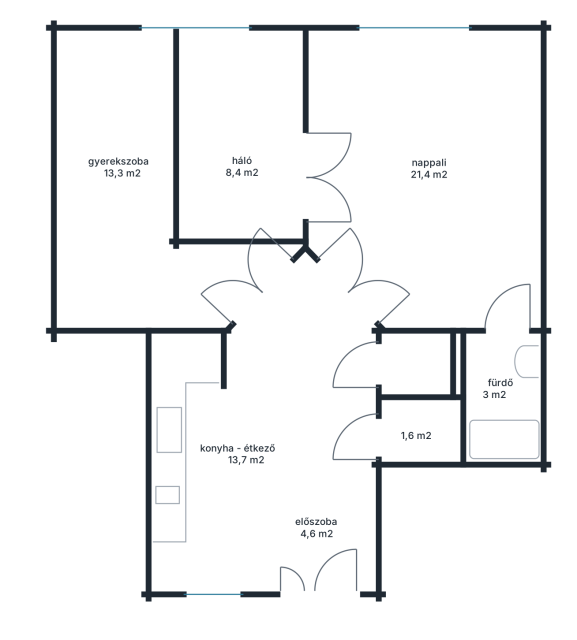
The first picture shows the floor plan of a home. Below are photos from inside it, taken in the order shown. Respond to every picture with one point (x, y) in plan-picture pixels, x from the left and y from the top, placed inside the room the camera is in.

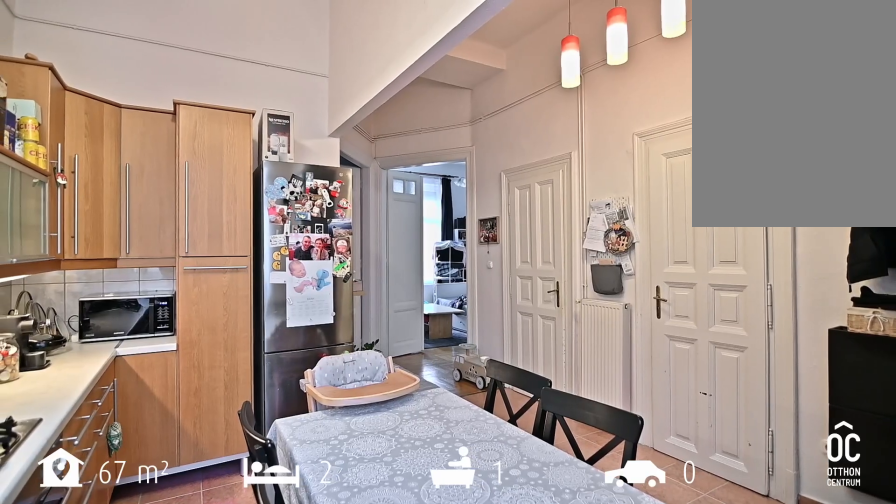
(259, 480)
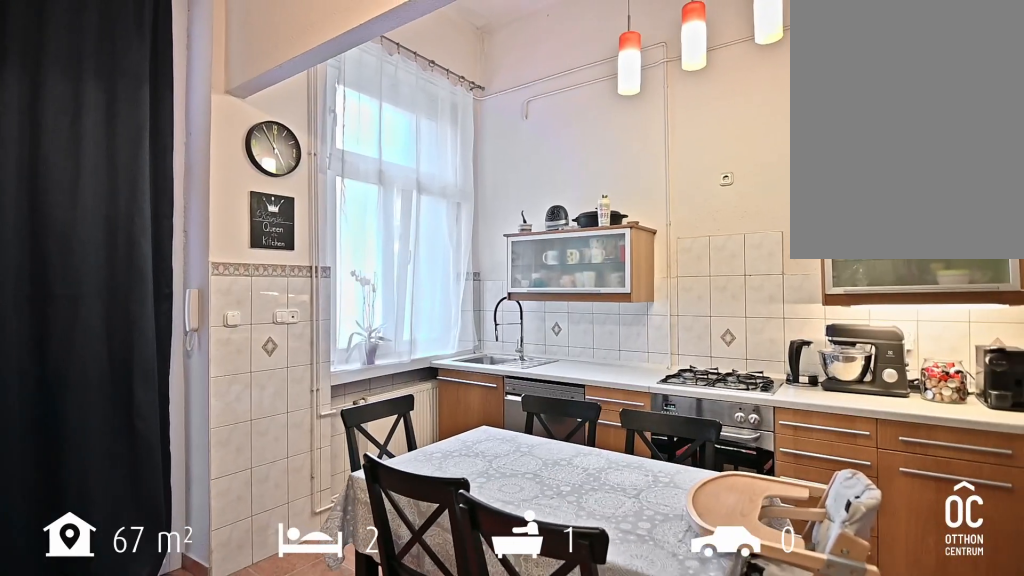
(259, 480)
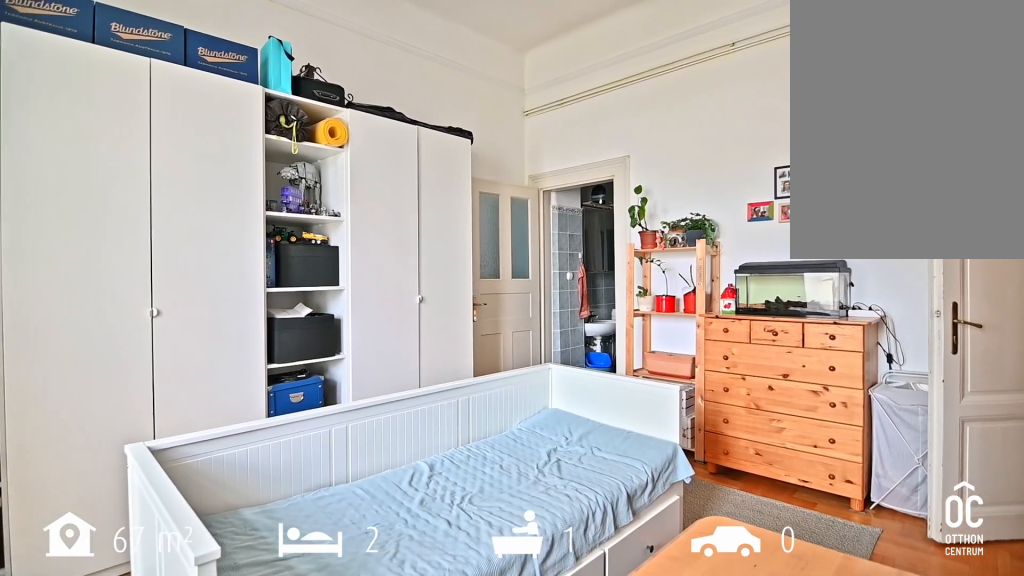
(429, 182)
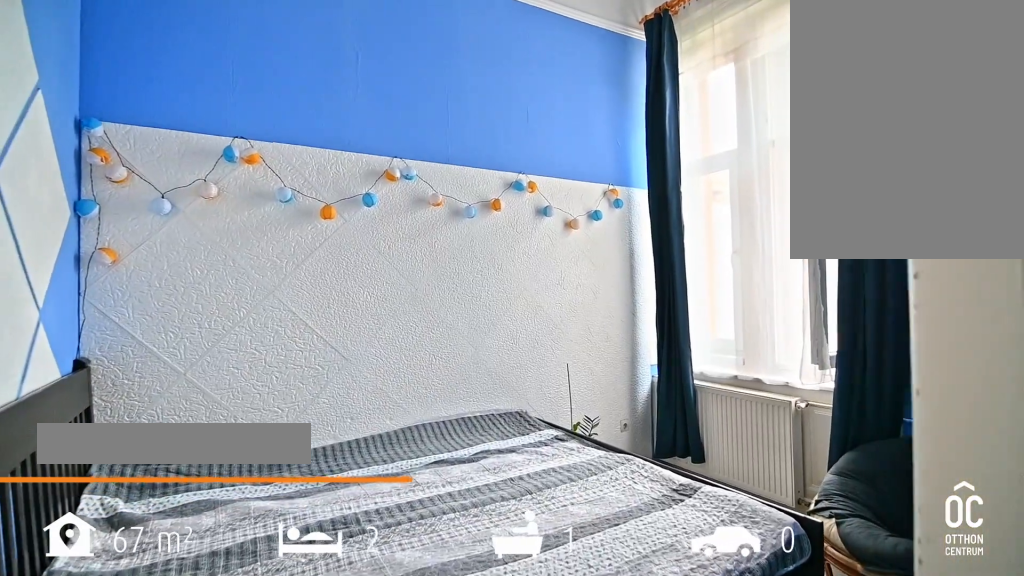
(242, 145)
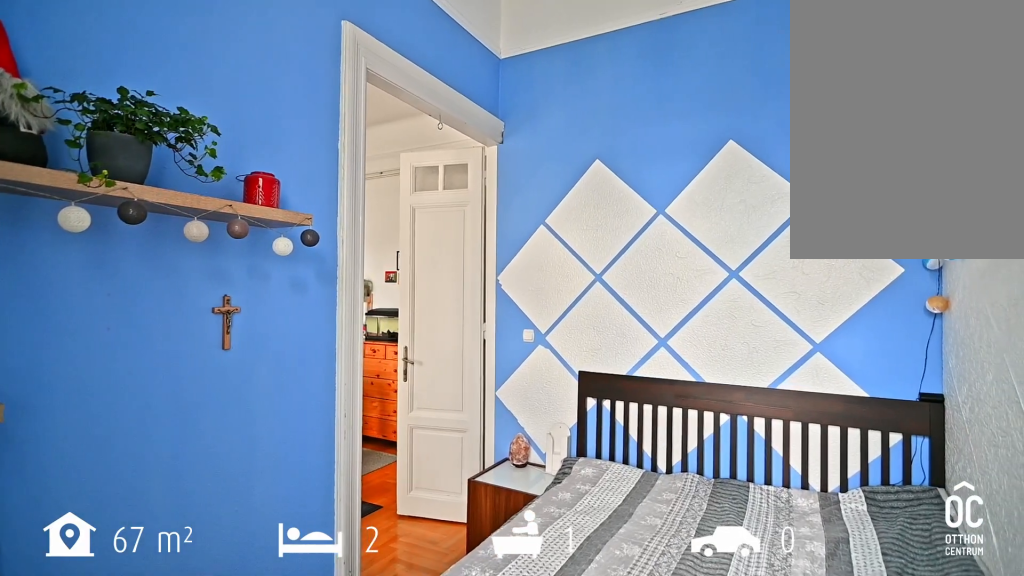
(242, 145)
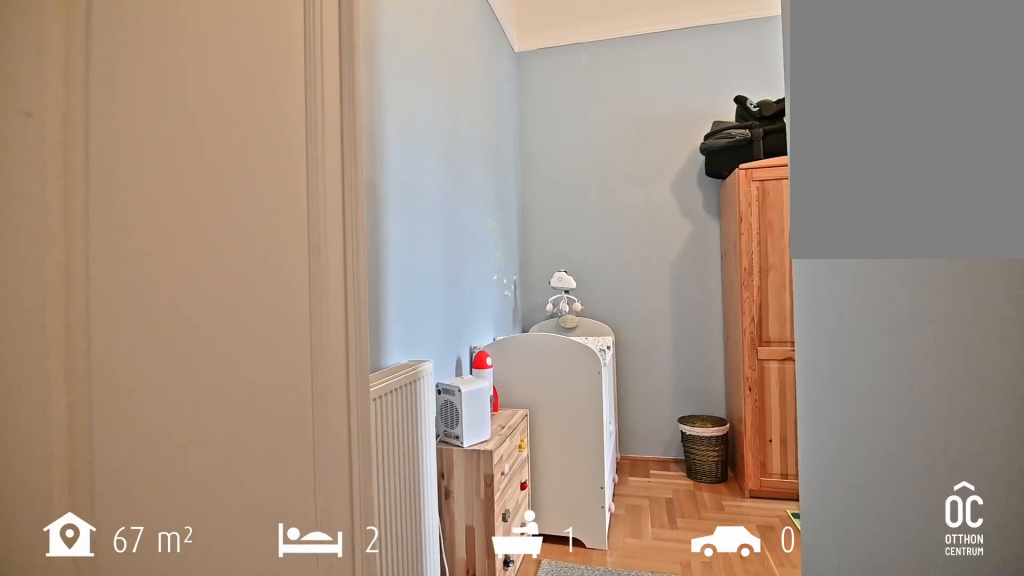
(113, 174)
